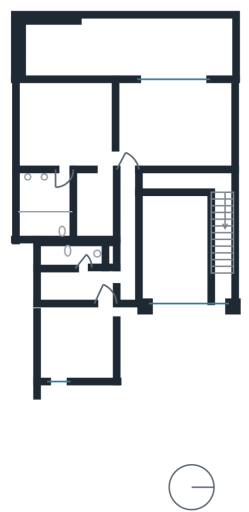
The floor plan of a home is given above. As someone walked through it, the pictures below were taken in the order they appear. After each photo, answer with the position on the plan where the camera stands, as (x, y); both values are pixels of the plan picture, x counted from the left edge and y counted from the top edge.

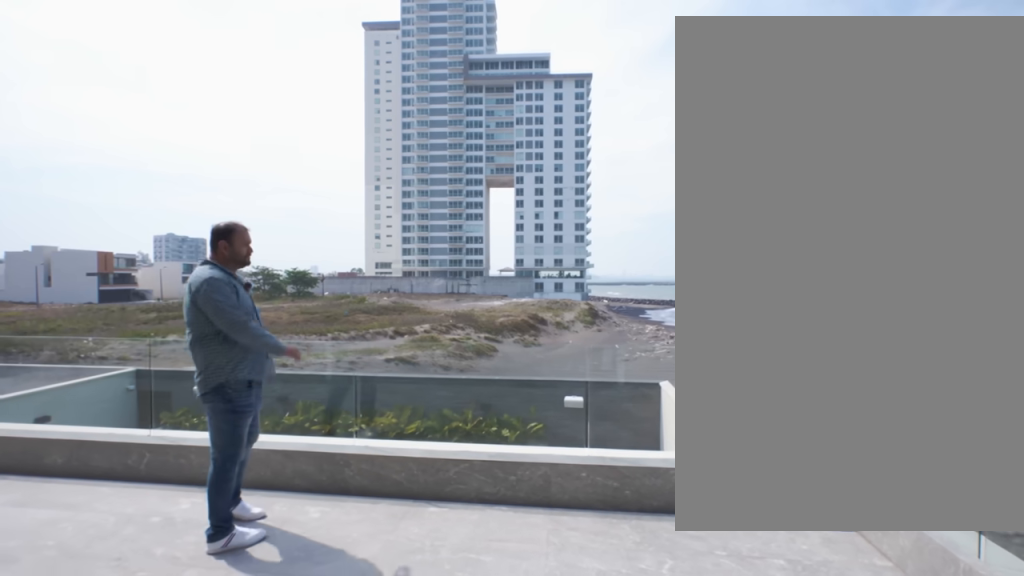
(198, 61)
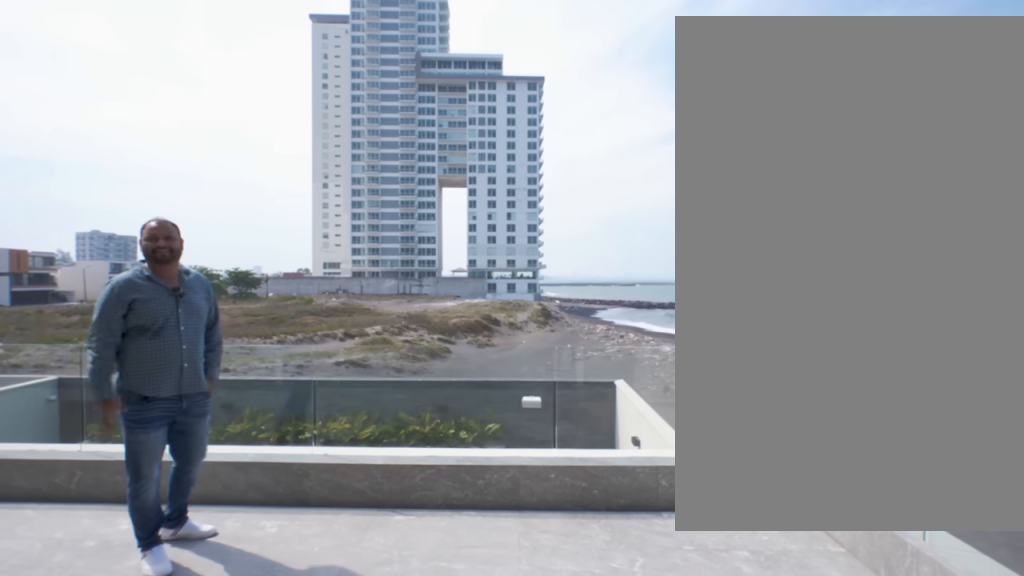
(200, 52)
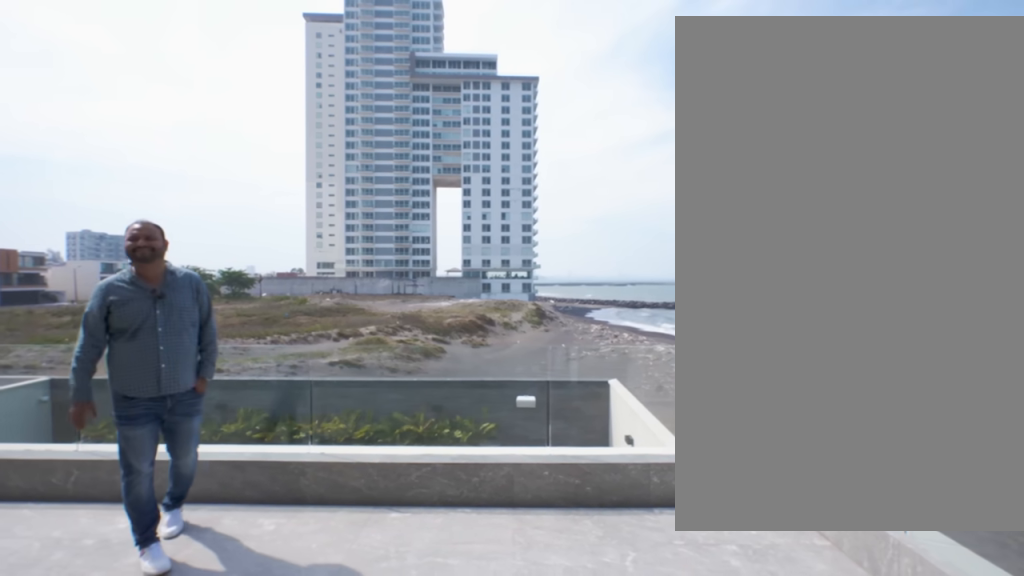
(200, 51)
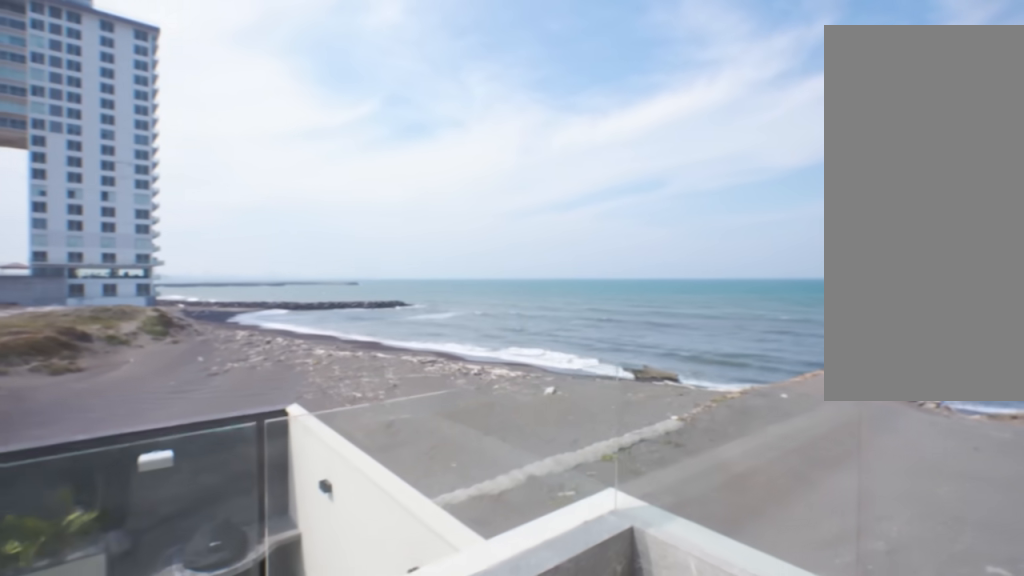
(199, 35)
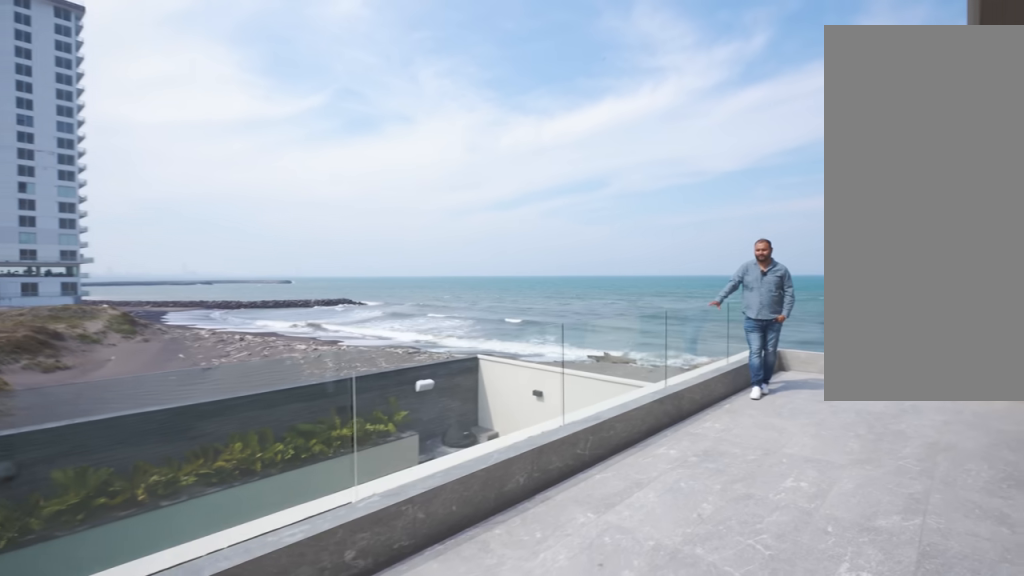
(105, 36)
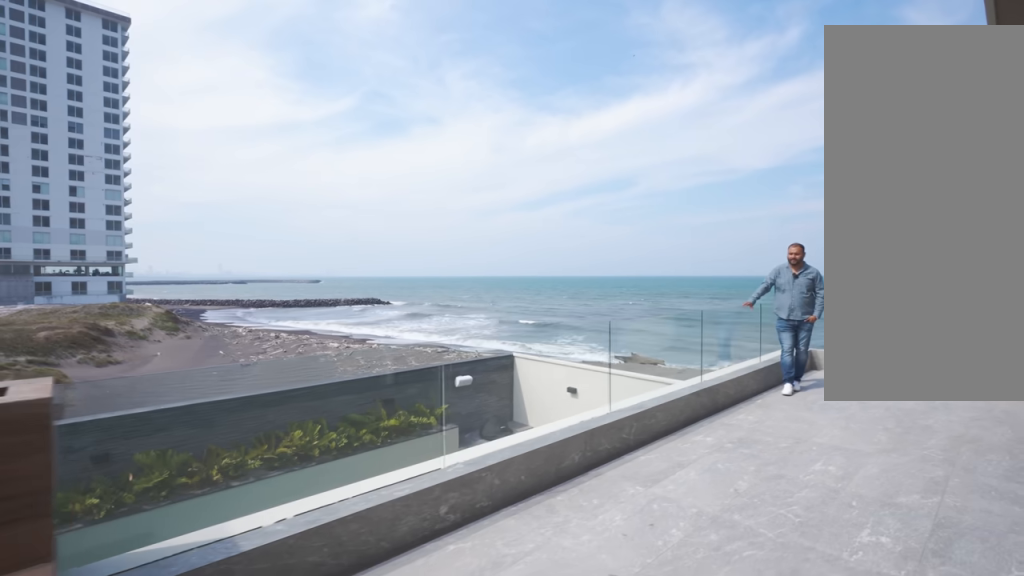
(105, 35)
